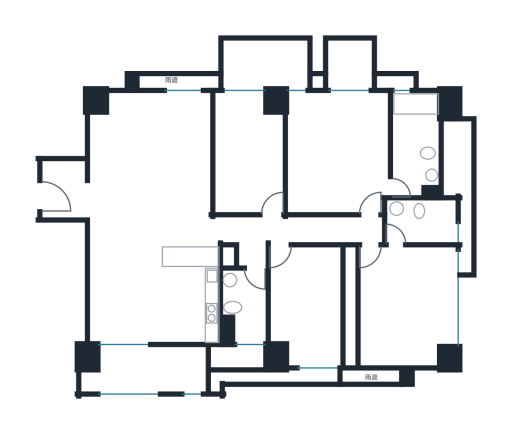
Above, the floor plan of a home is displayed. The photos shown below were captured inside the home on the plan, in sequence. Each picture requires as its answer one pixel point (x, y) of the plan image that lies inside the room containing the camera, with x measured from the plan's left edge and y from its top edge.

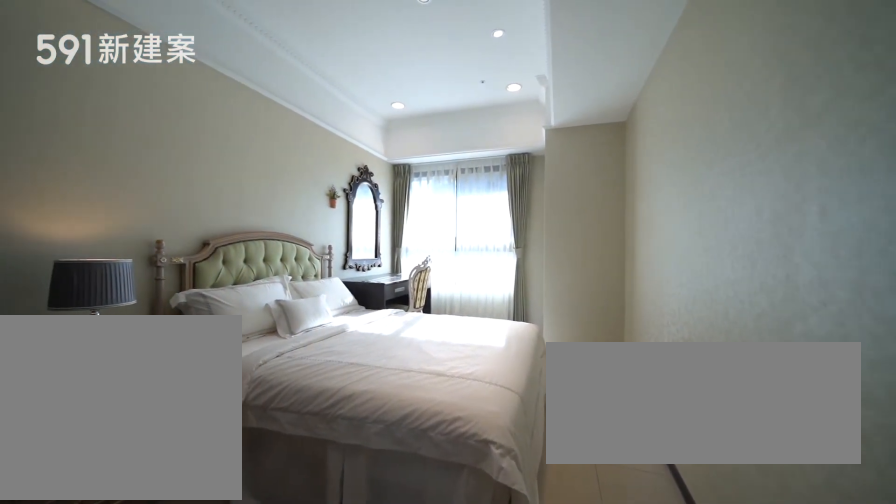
(306, 310)
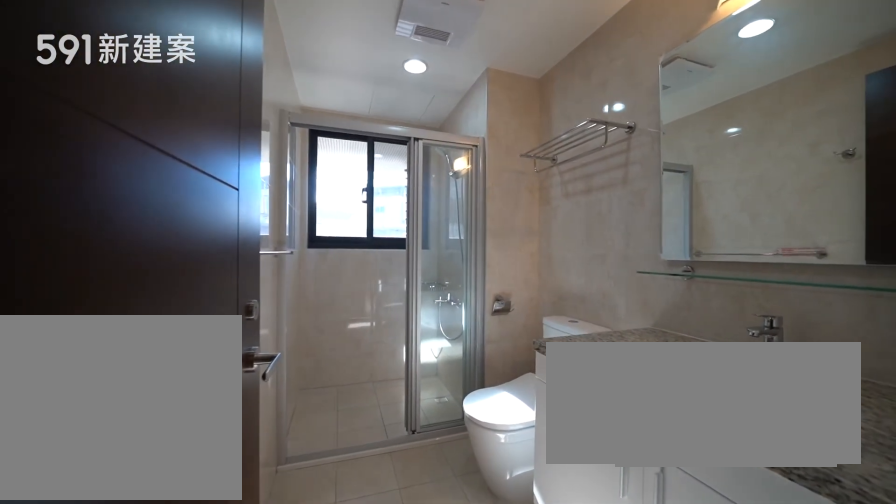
(243, 311)
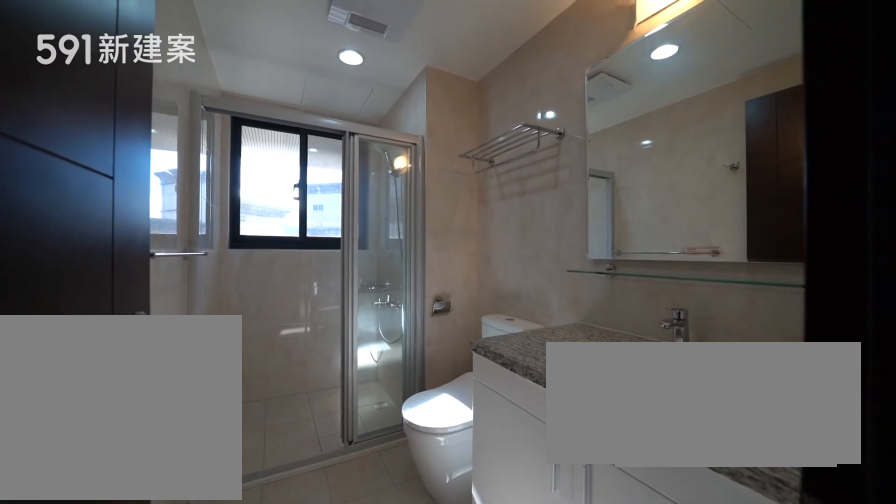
(243, 311)
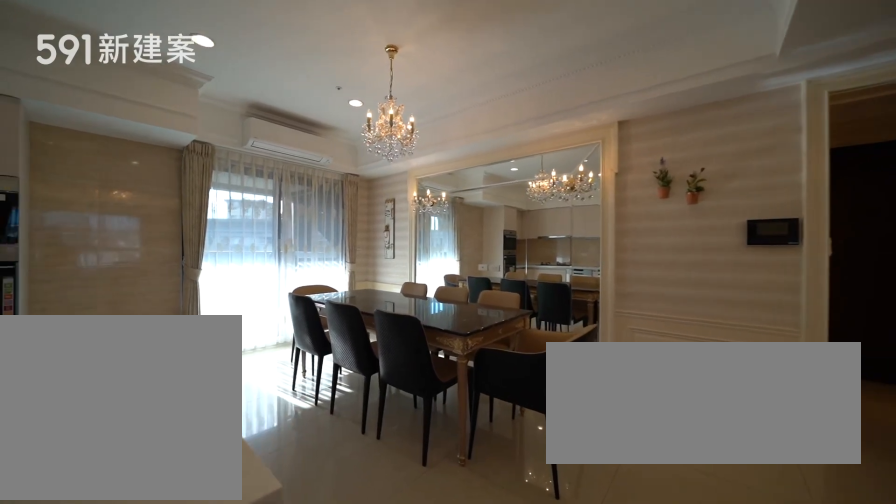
(123, 297)
